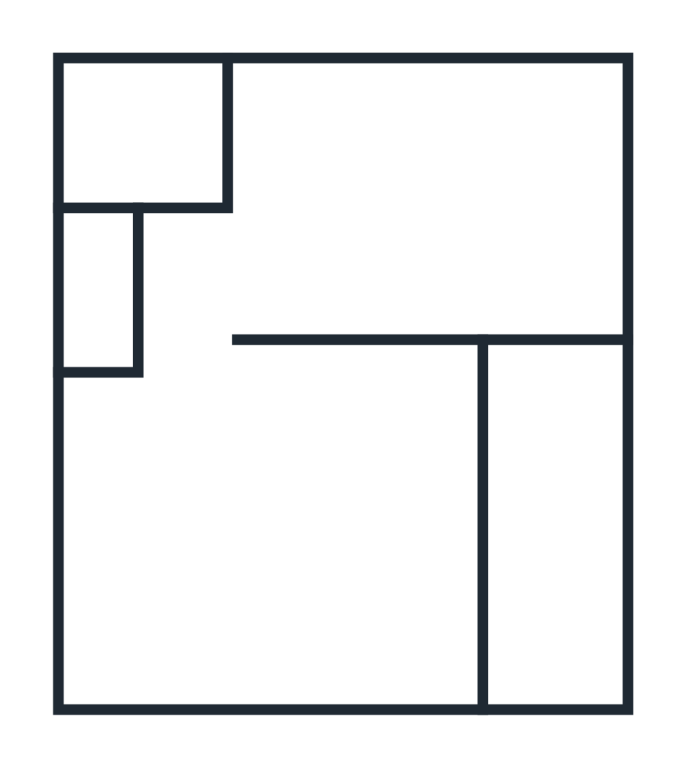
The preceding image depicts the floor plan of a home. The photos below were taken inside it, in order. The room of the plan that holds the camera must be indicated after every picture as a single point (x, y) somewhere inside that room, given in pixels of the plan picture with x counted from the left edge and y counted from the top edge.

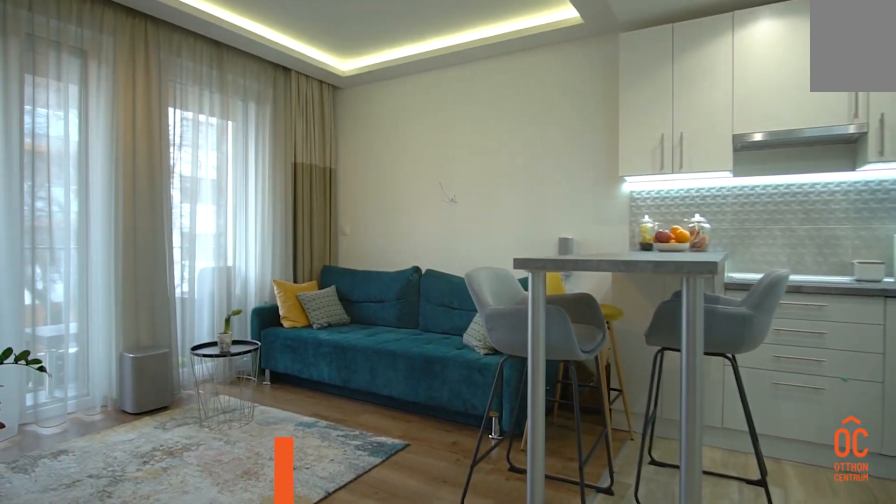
(256, 562)
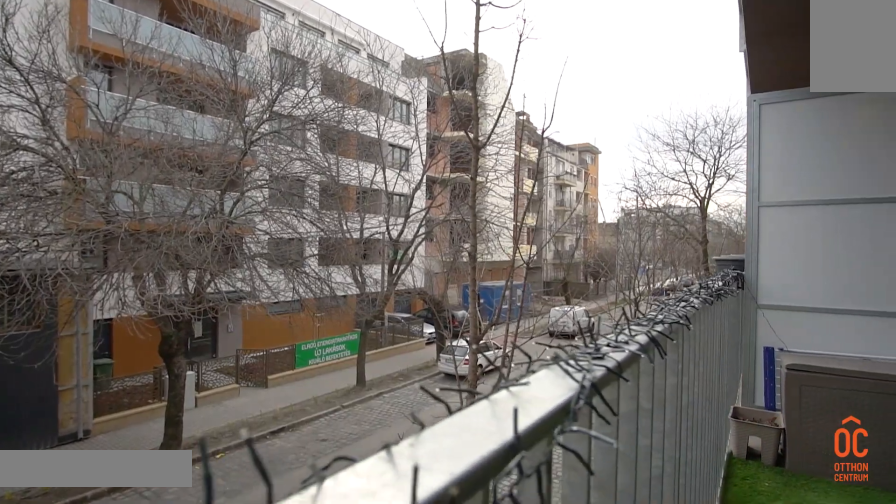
(560, 517)
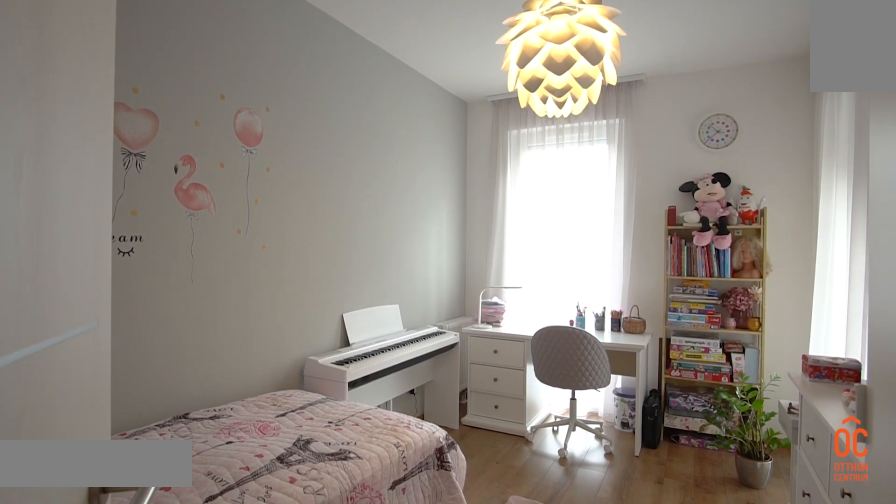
(440, 202)
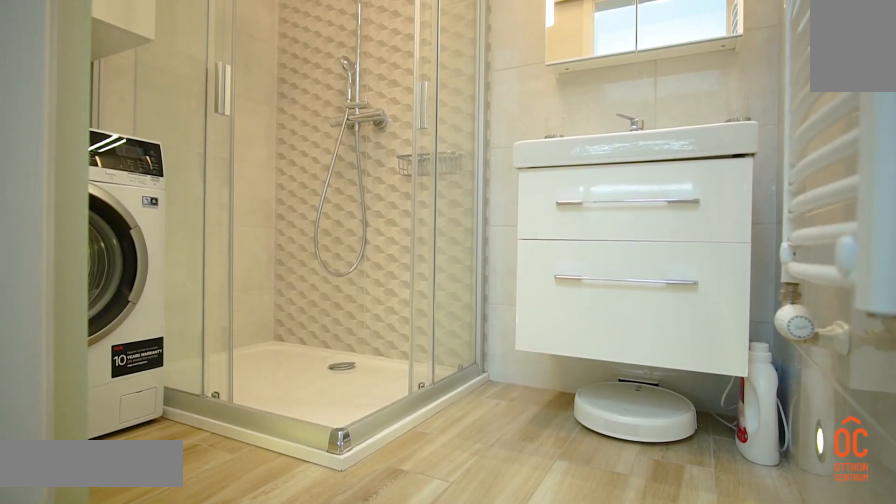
(136, 140)
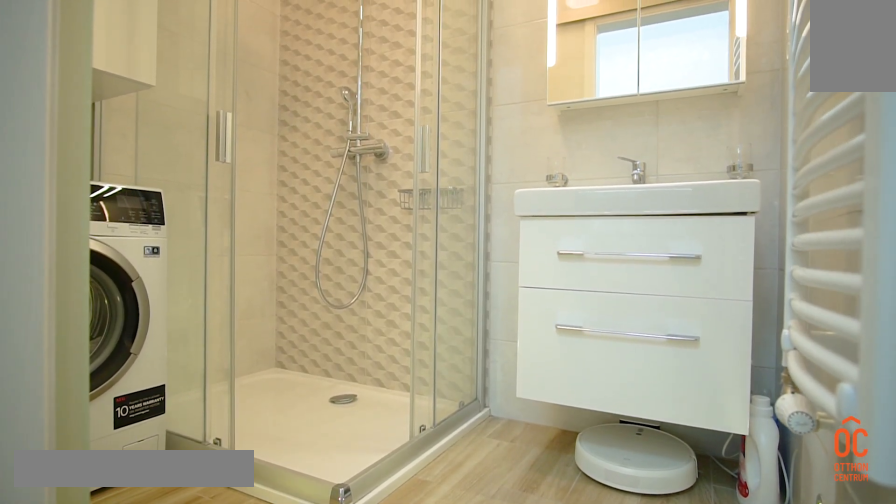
(132, 140)
